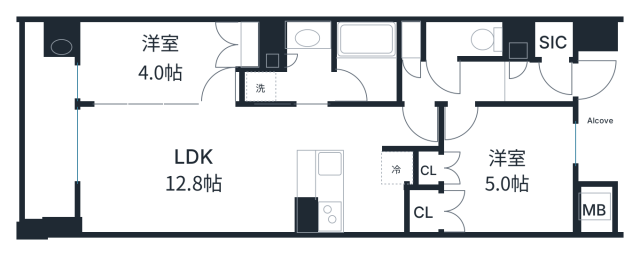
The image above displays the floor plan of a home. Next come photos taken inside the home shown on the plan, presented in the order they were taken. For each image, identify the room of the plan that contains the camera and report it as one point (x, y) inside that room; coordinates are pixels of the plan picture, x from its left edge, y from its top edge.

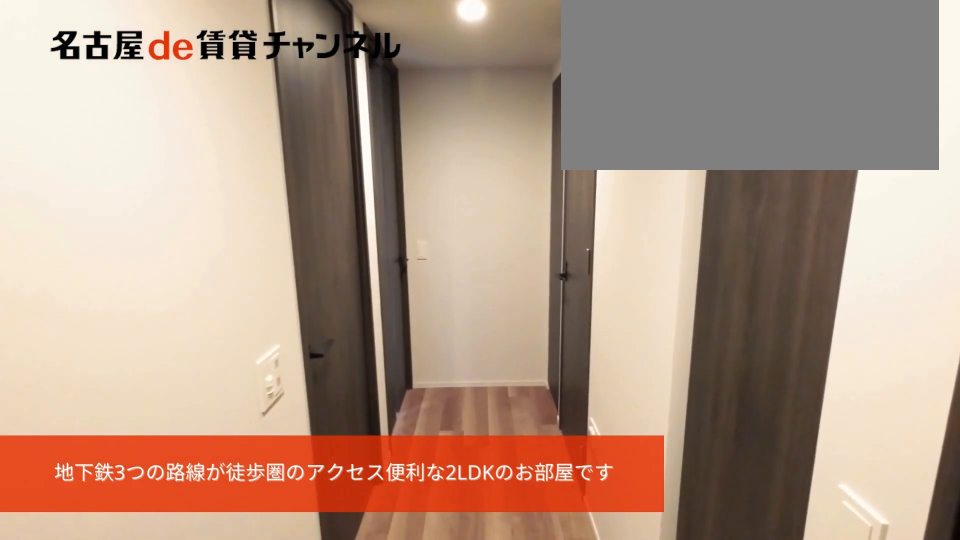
(555, 81)
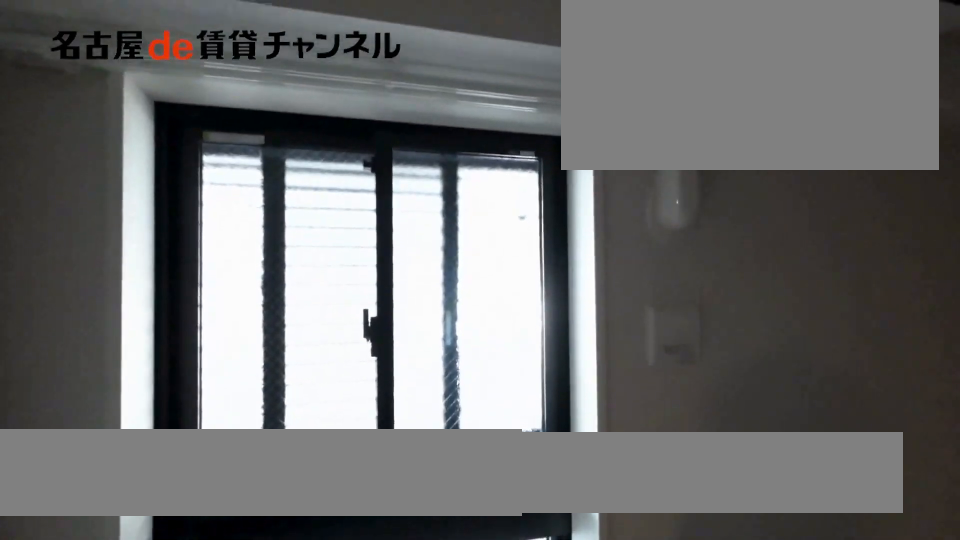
(506, 167)
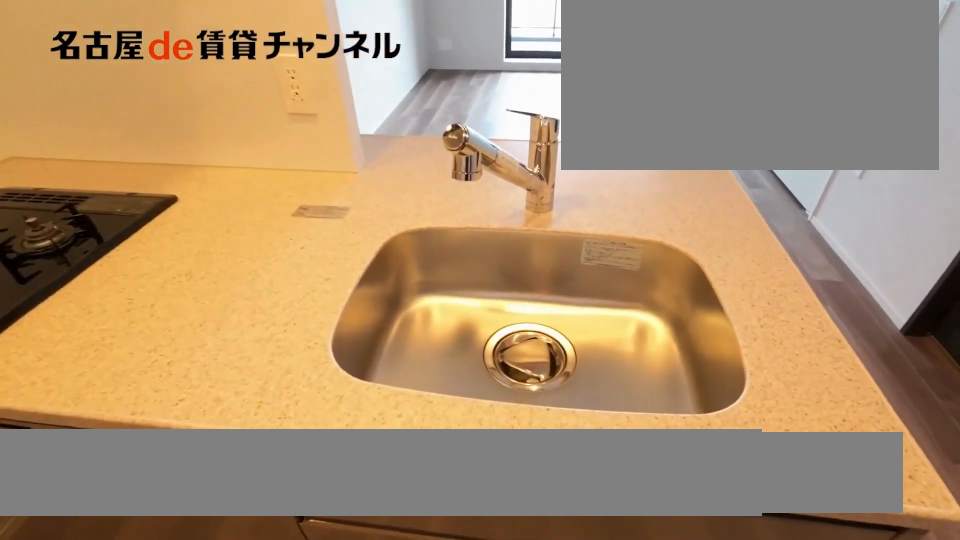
(347, 191)
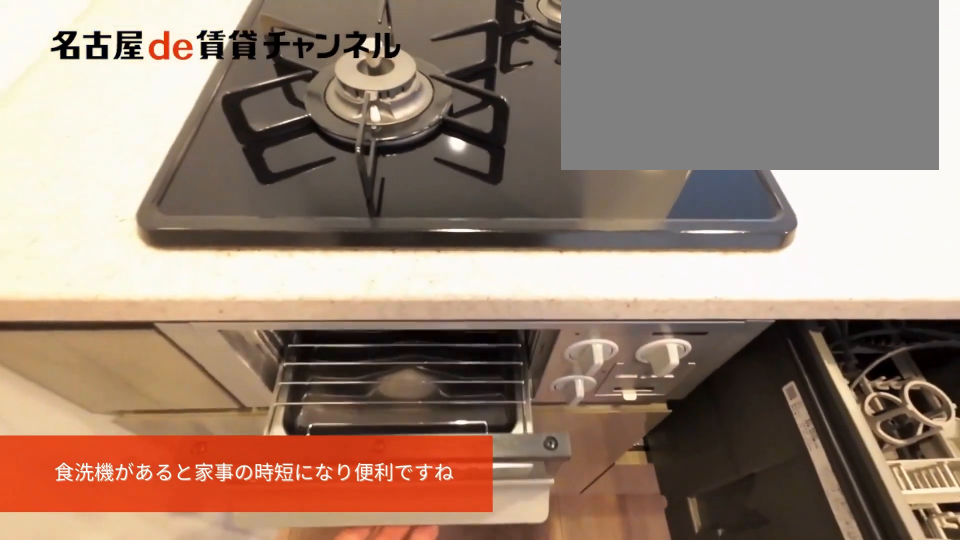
(347, 191)
